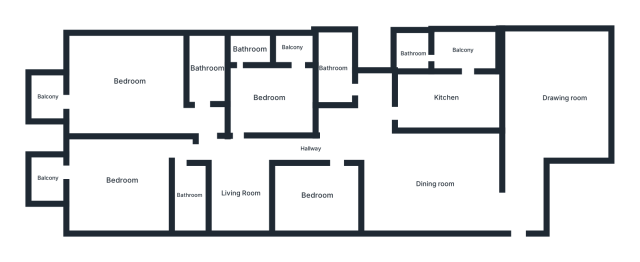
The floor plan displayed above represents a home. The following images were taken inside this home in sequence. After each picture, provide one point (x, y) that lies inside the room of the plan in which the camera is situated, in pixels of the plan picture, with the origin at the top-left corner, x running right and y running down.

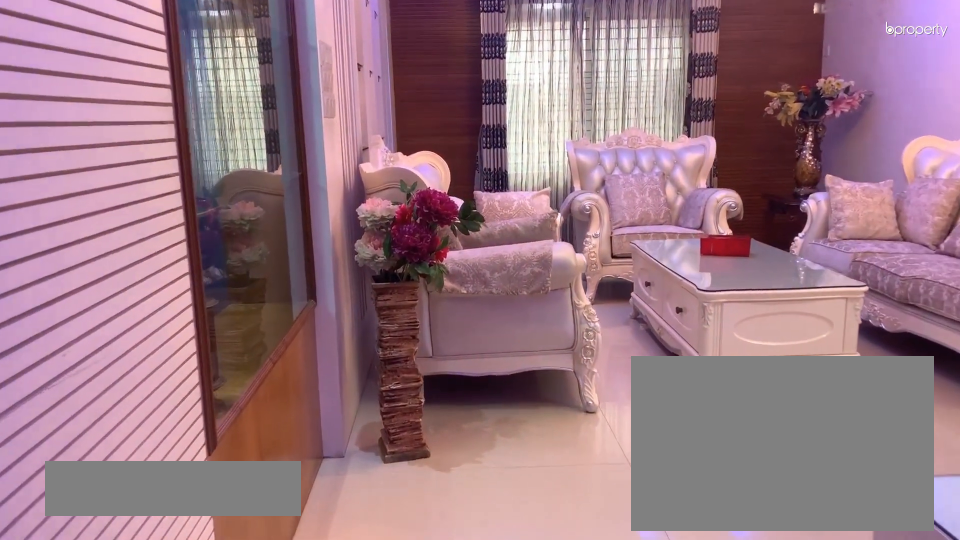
(522, 185)
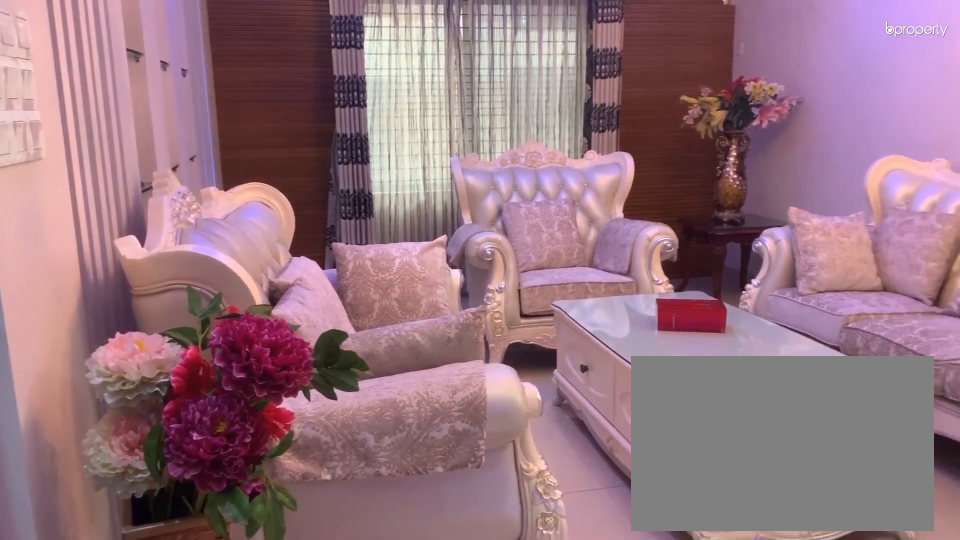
(563, 100)
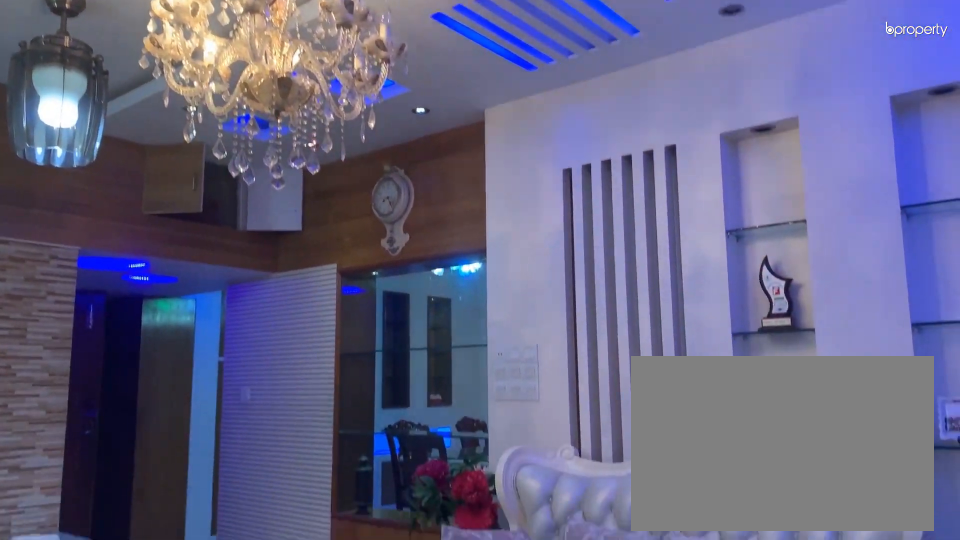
(563, 99)
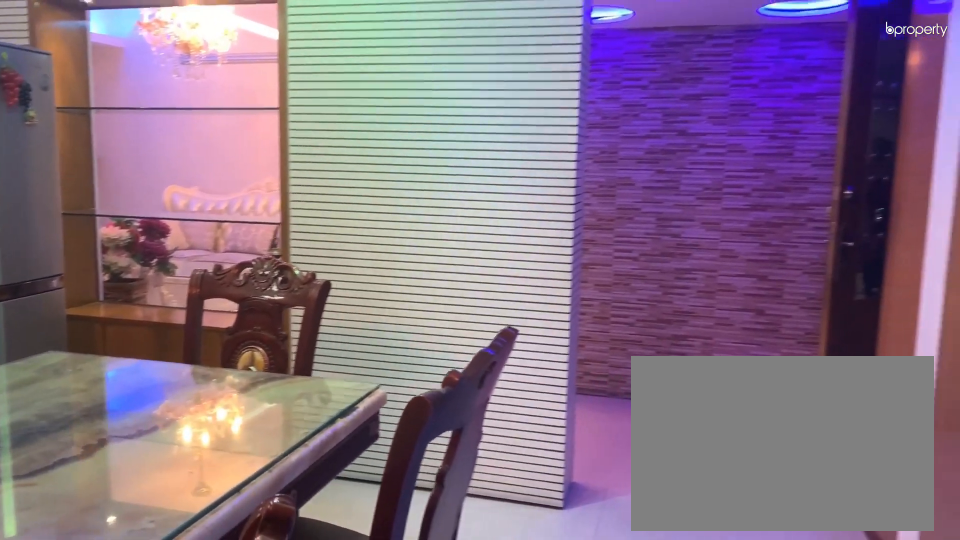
(434, 184)
